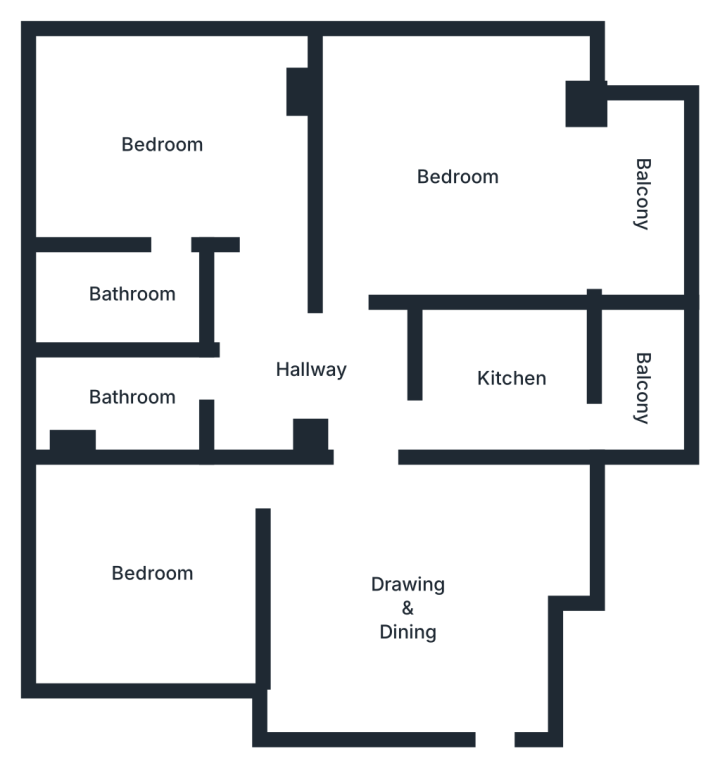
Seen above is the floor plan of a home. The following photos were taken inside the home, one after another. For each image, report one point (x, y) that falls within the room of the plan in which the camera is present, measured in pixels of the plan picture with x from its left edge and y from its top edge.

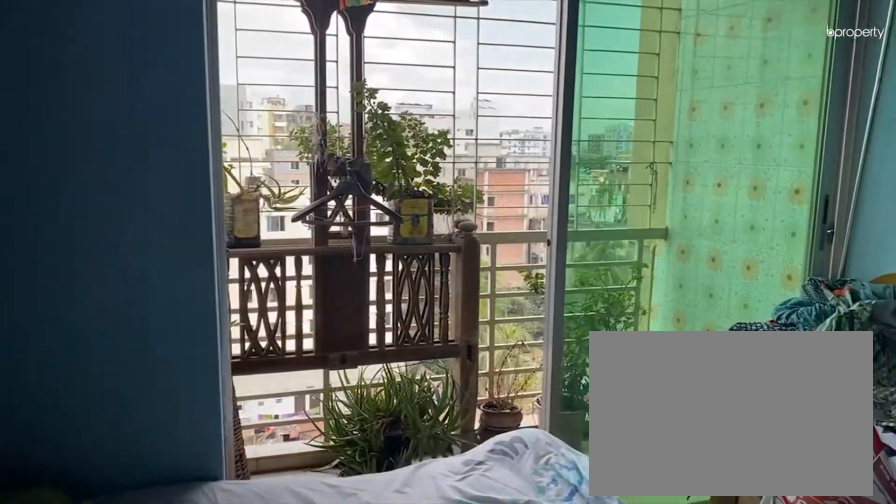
(459, 176)
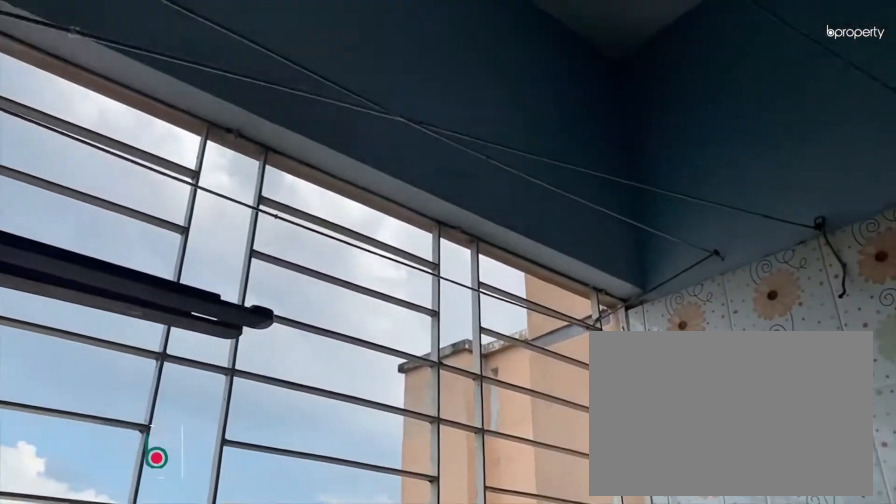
(644, 197)
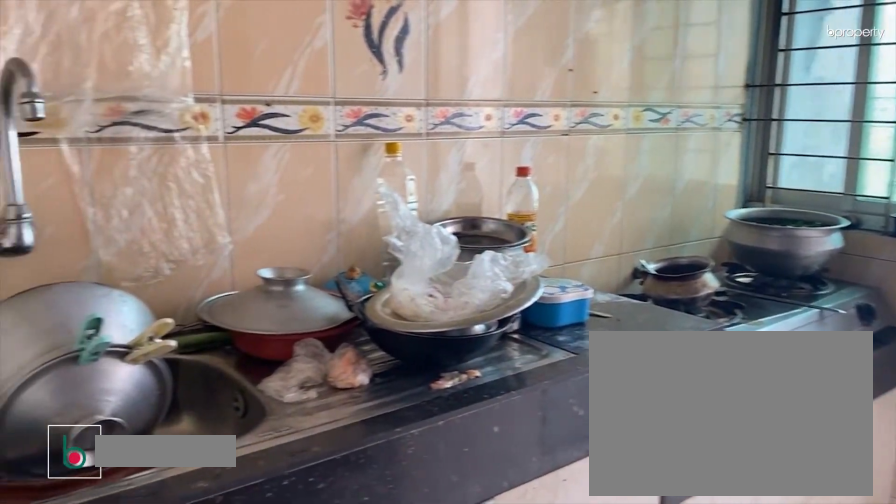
(513, 378)
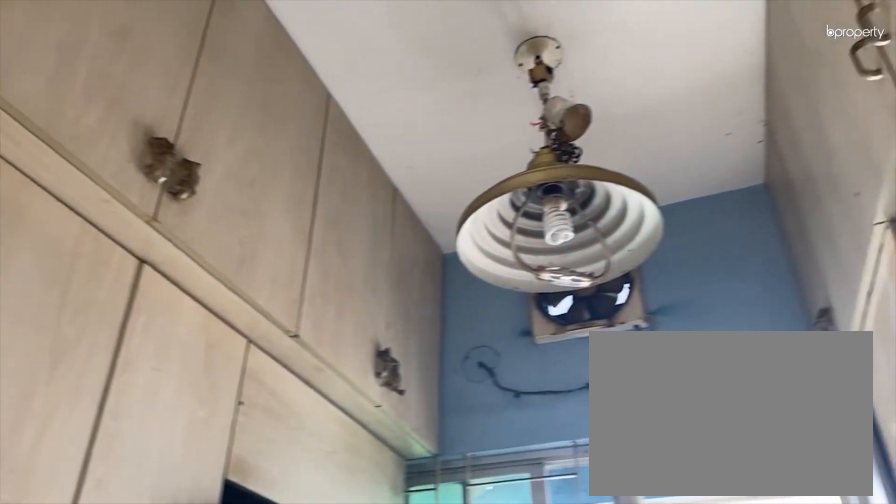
(513, 378)
